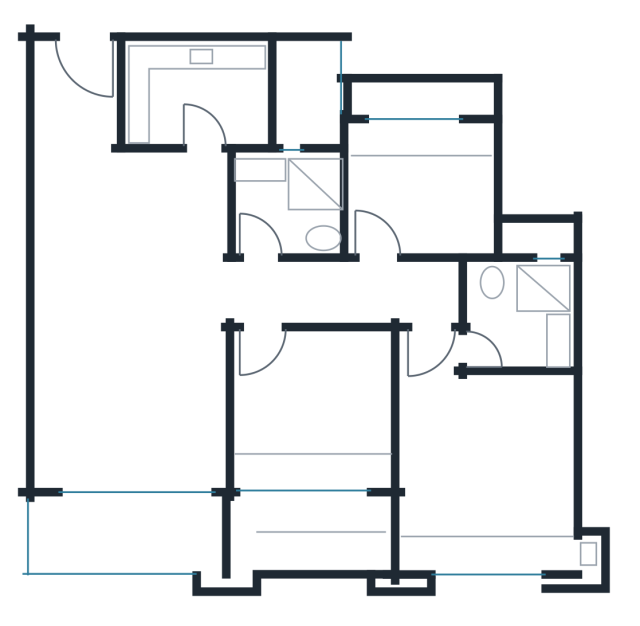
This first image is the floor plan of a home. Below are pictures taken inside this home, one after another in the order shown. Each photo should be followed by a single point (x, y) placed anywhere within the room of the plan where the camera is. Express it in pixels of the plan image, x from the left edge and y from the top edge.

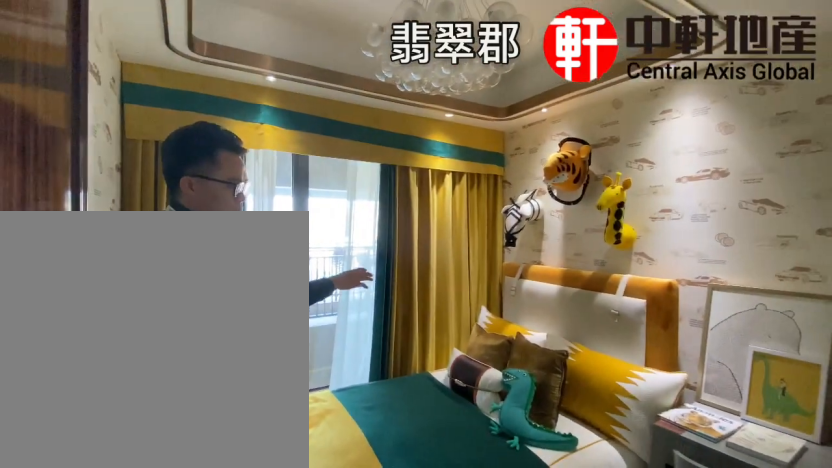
(414, 205)
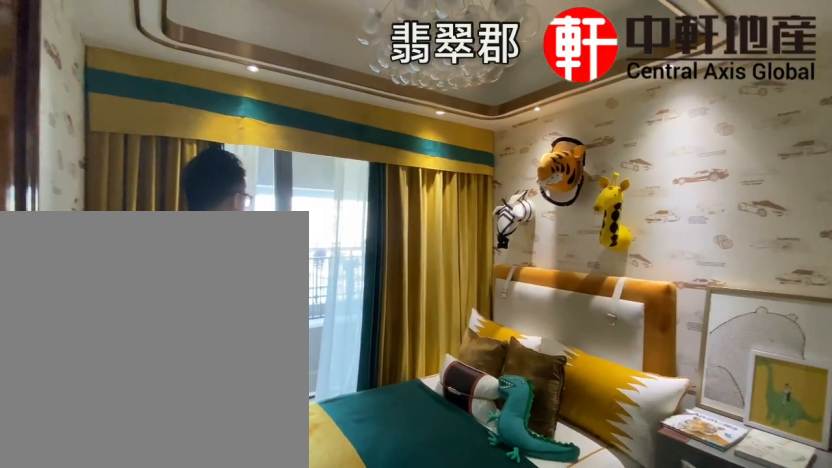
(414, 205)
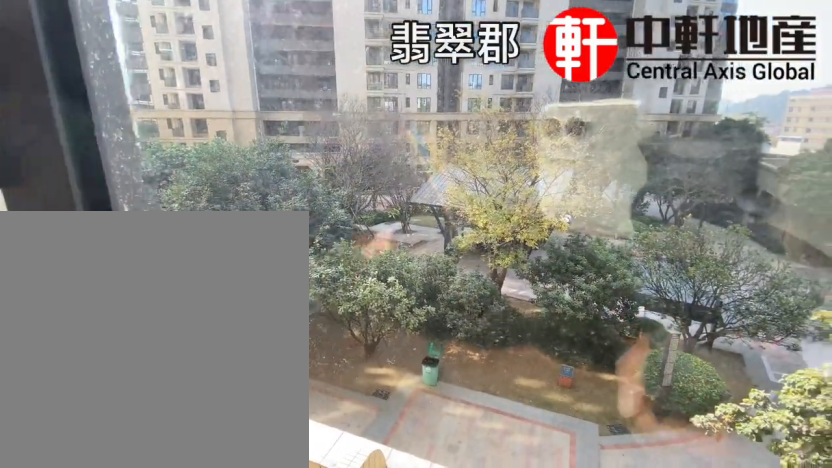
(489, 455)
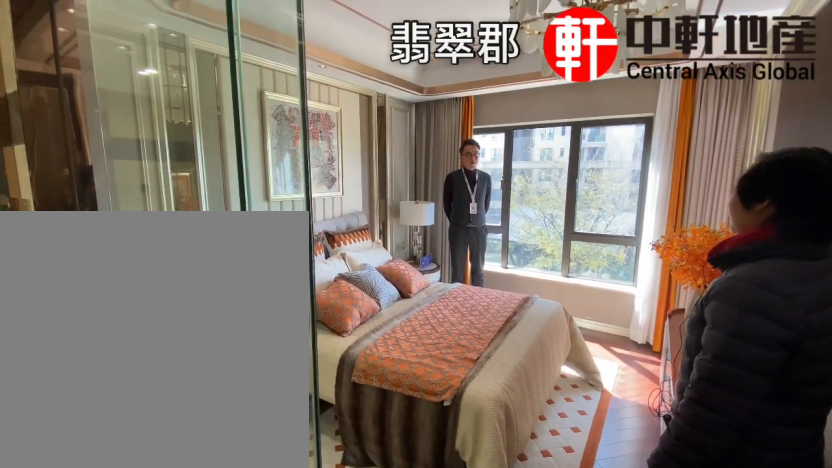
(491, 454)
